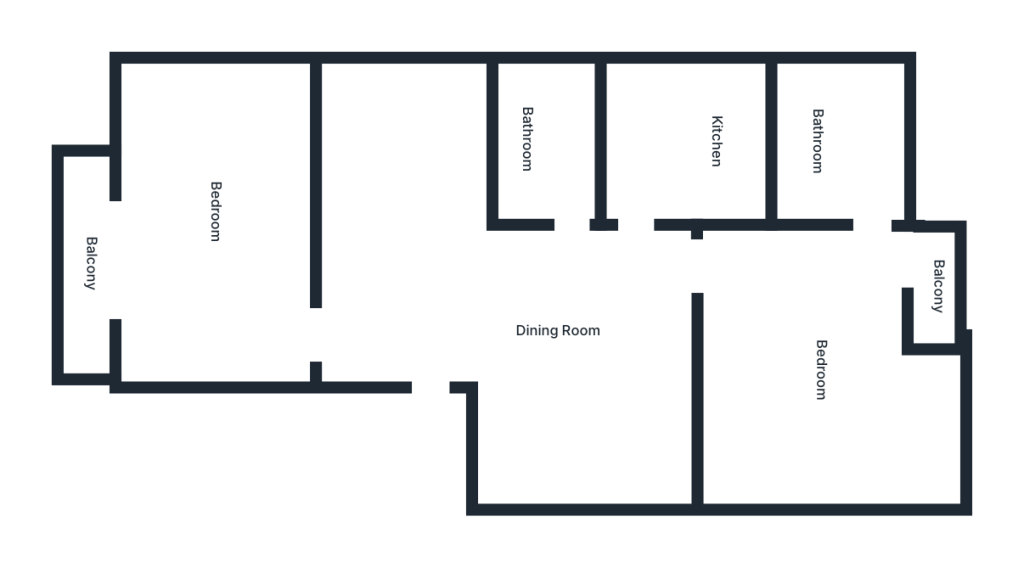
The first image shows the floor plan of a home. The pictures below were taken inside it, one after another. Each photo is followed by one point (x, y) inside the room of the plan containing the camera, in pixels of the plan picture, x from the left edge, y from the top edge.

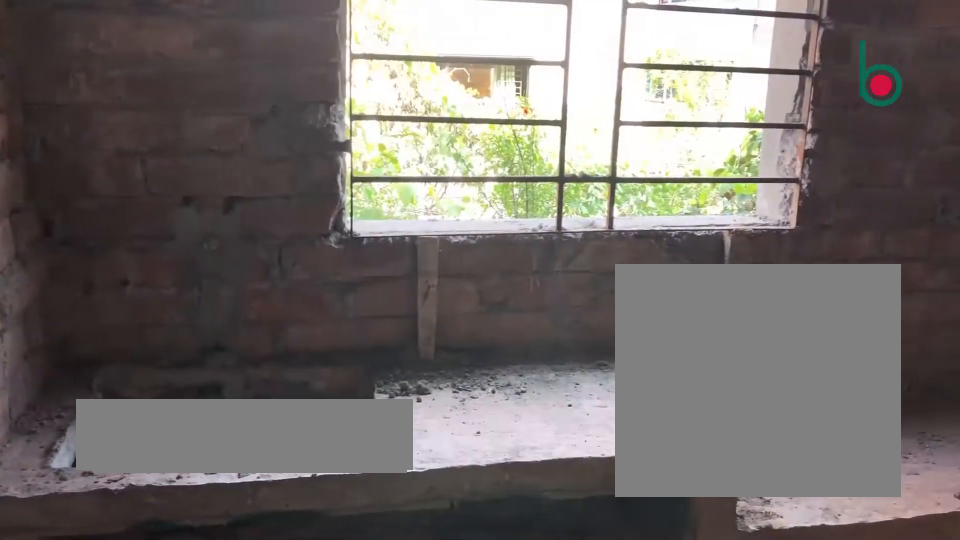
(714, 145)
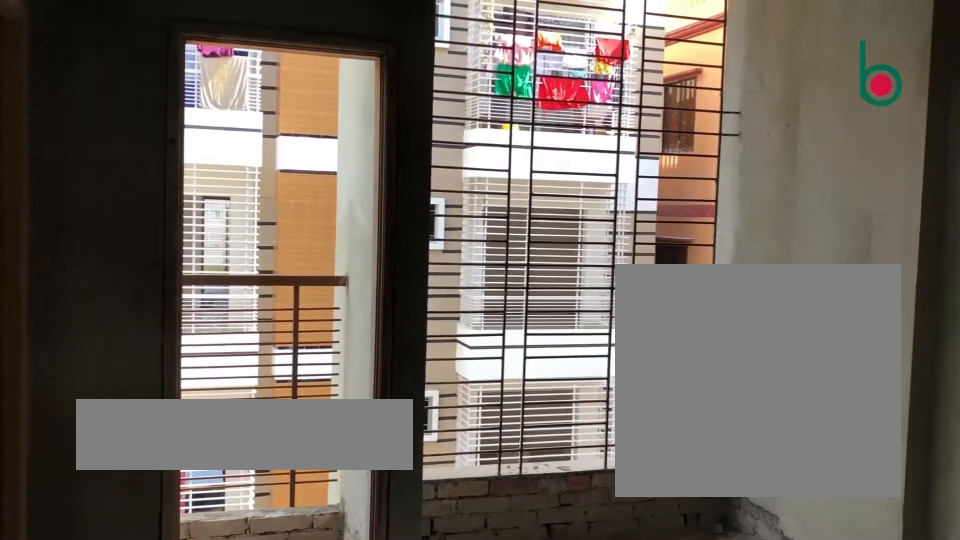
(821, 370)
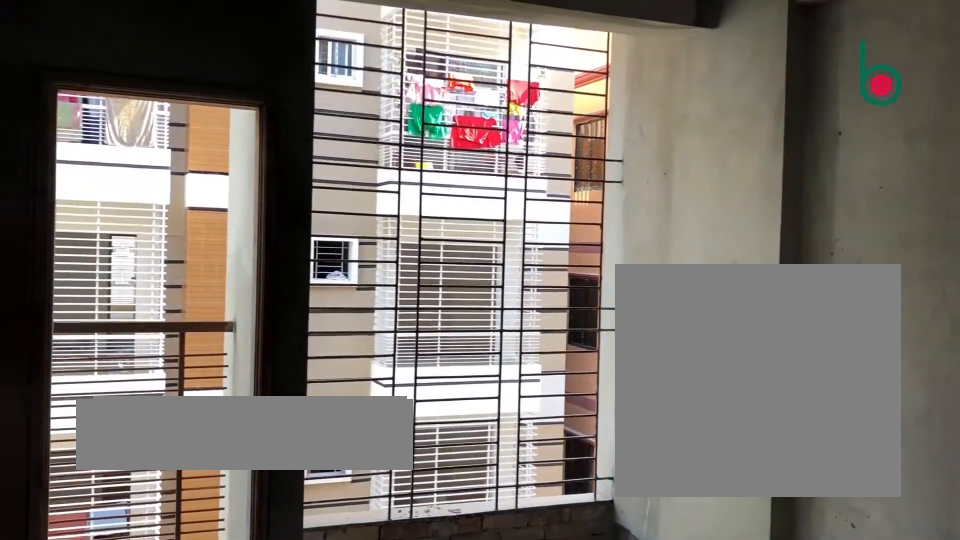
(821, 370)
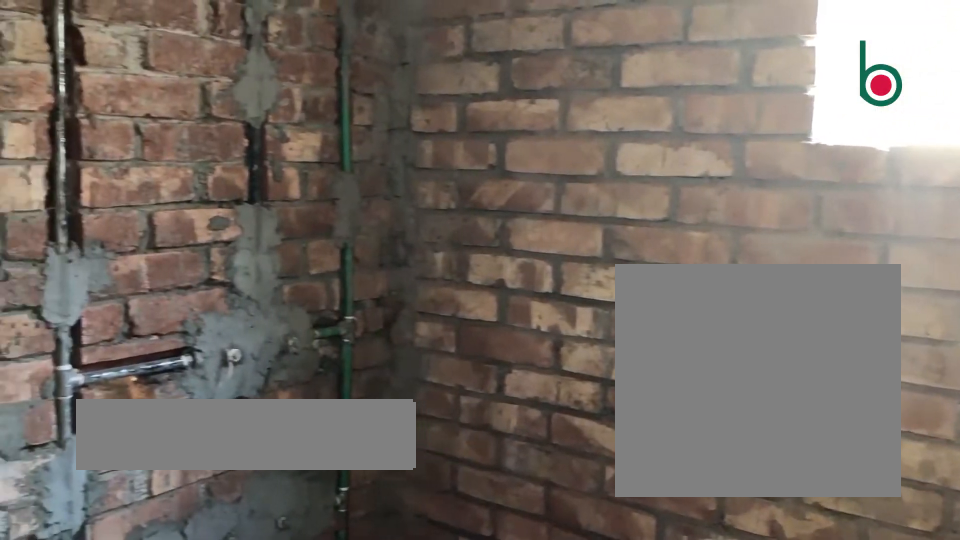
(832, 142)
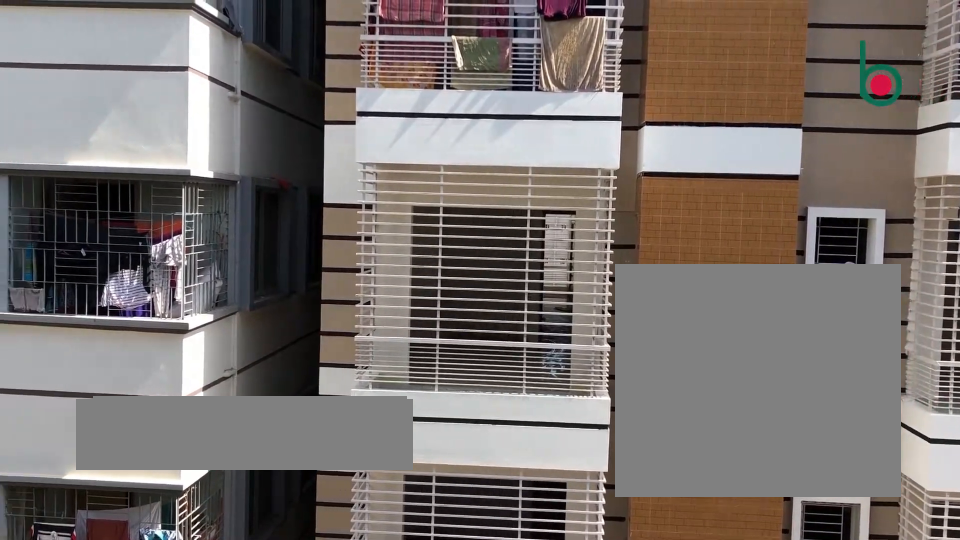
(936, 284)
